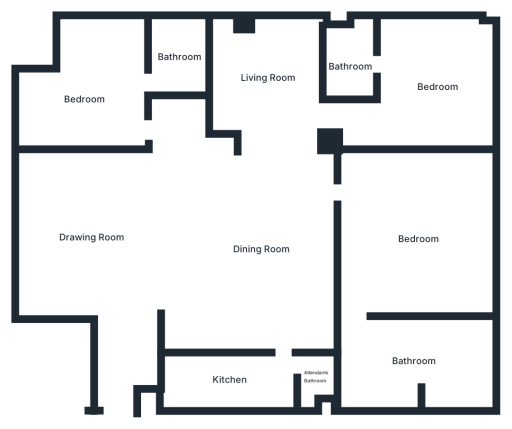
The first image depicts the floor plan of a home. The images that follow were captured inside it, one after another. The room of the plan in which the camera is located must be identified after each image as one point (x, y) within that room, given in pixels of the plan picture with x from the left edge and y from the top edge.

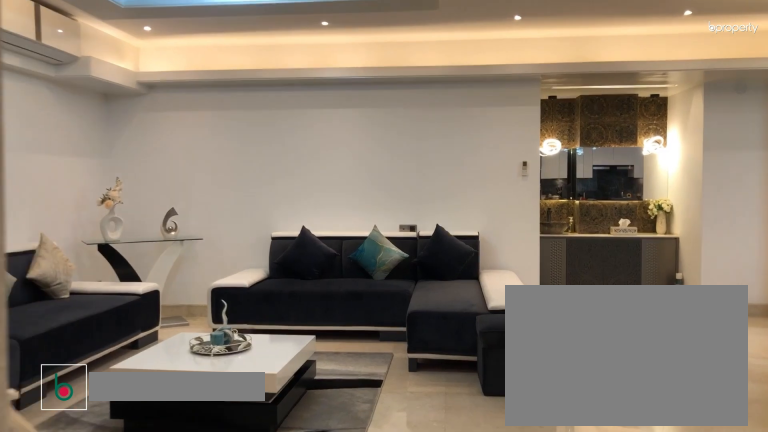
(90, 237)
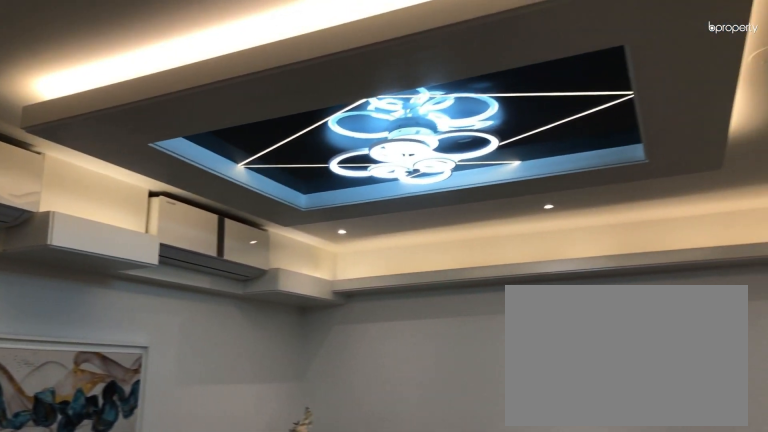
(90, 237)
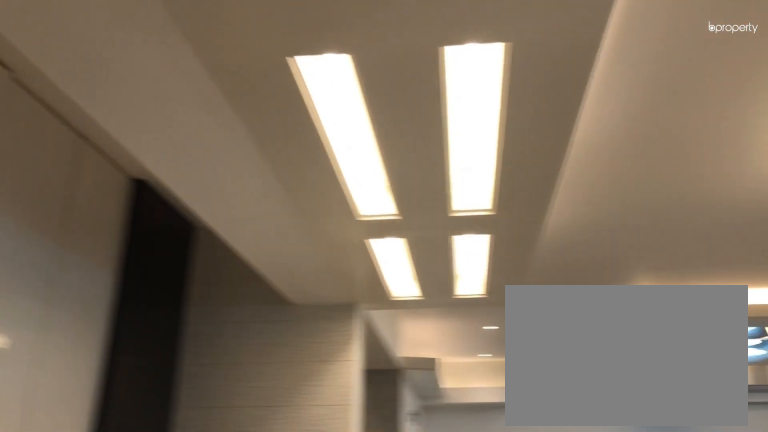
(261, 250)
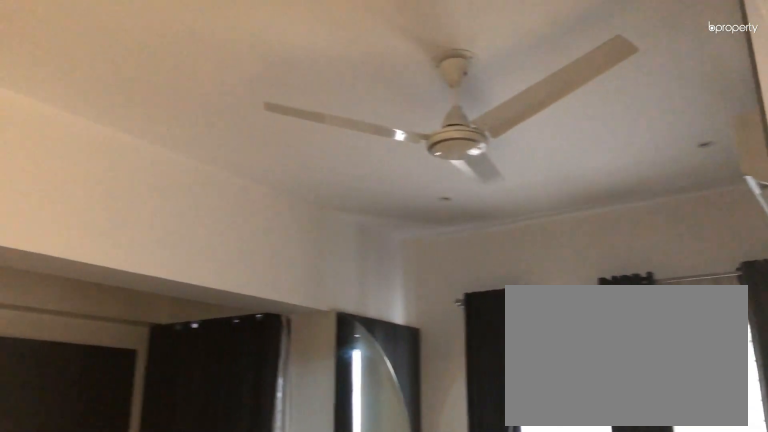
(87, 99)
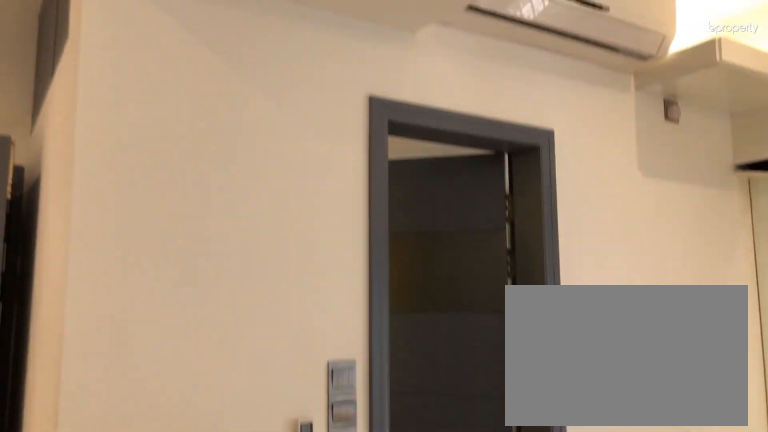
(437, 86)
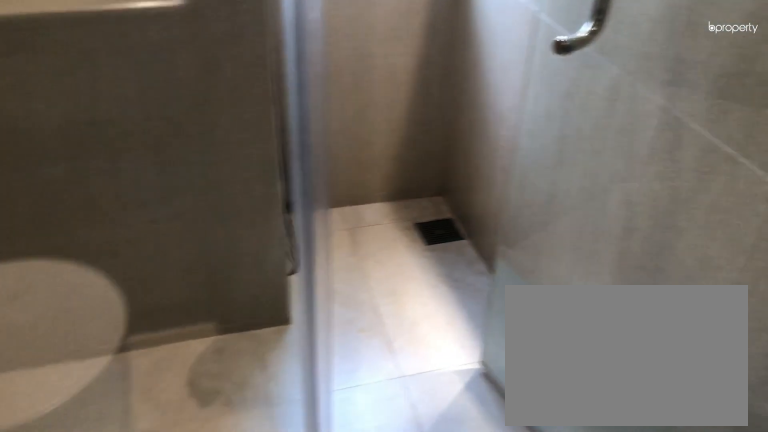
(349, 65)
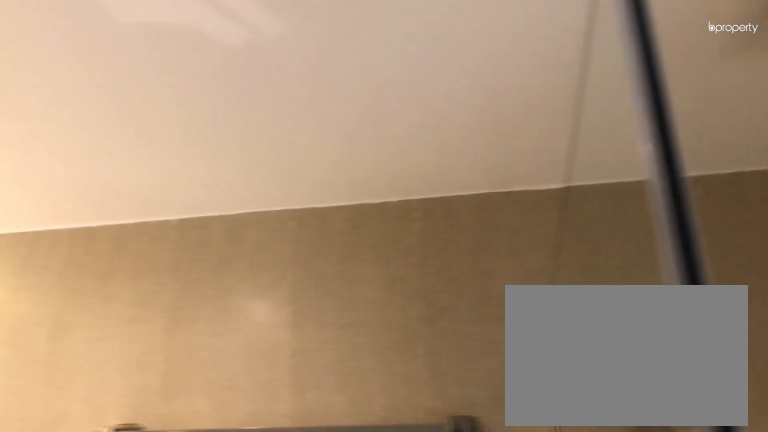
(349, 65)
